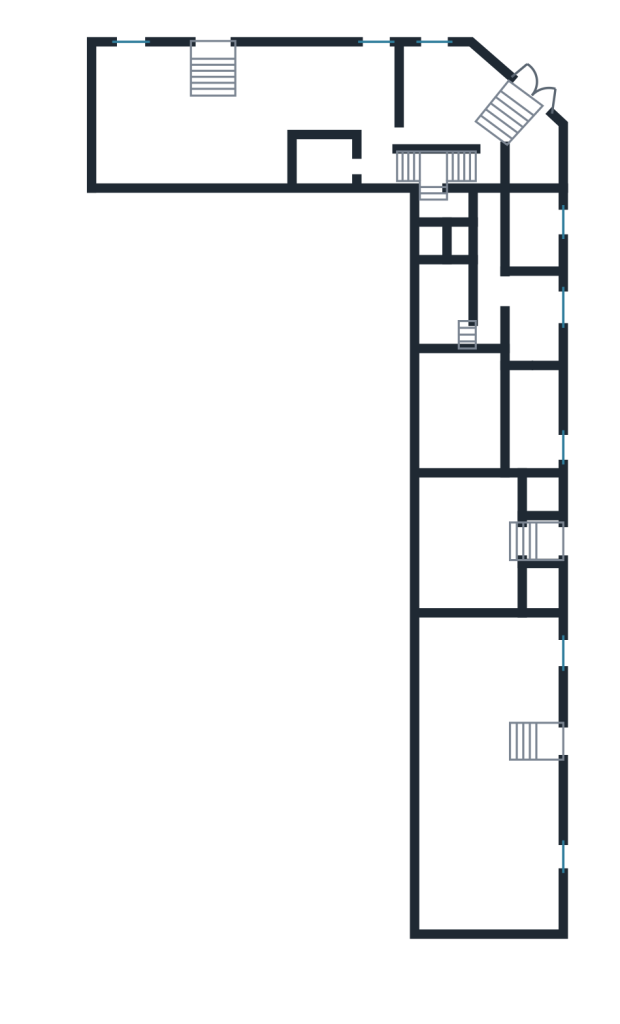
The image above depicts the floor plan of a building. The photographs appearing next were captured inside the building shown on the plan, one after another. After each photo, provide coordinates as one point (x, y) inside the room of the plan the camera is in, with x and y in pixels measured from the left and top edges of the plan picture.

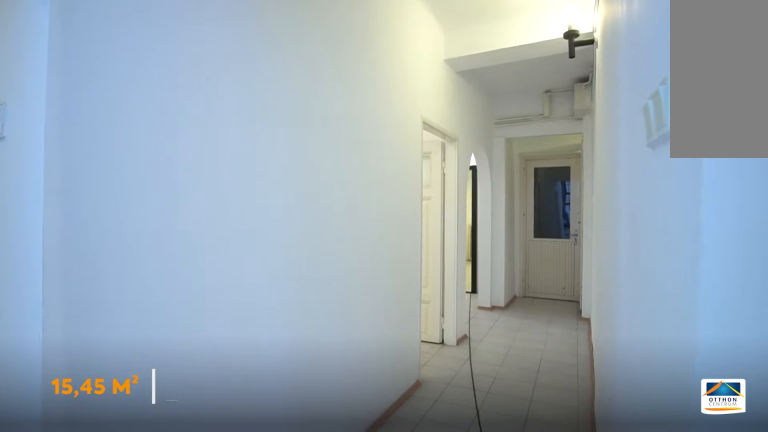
(485, 279)
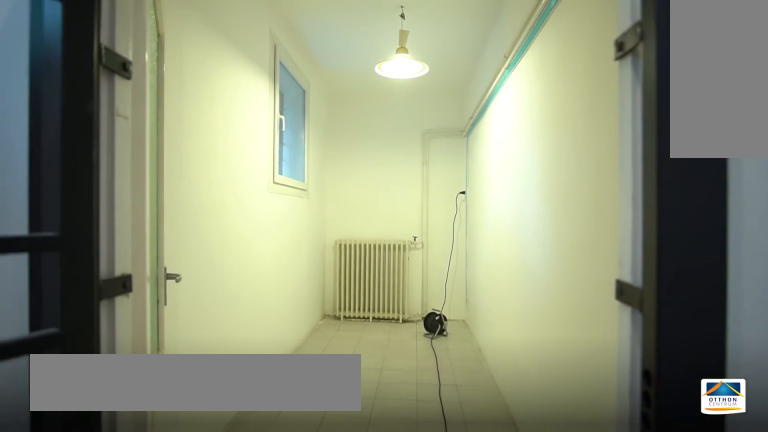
(530, 450)
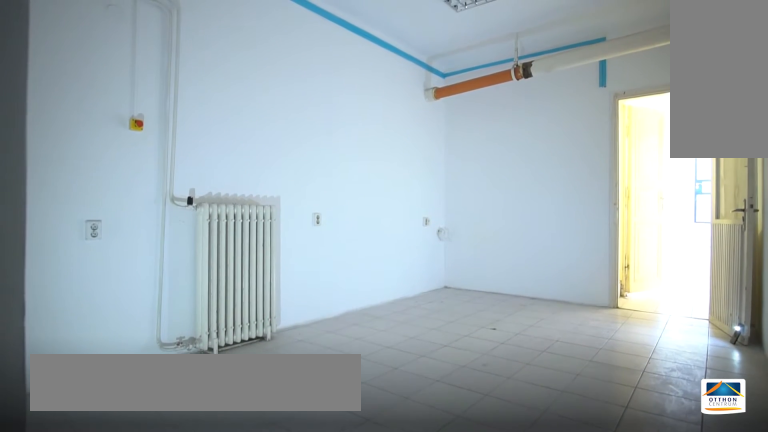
(469, 406)
